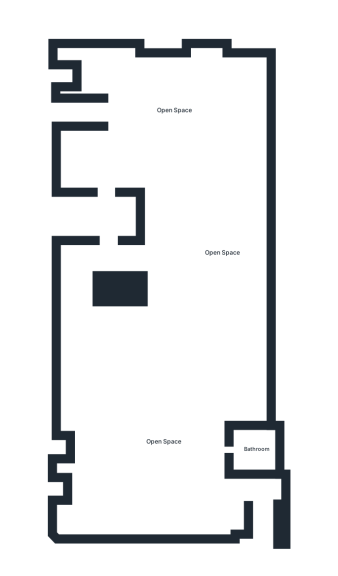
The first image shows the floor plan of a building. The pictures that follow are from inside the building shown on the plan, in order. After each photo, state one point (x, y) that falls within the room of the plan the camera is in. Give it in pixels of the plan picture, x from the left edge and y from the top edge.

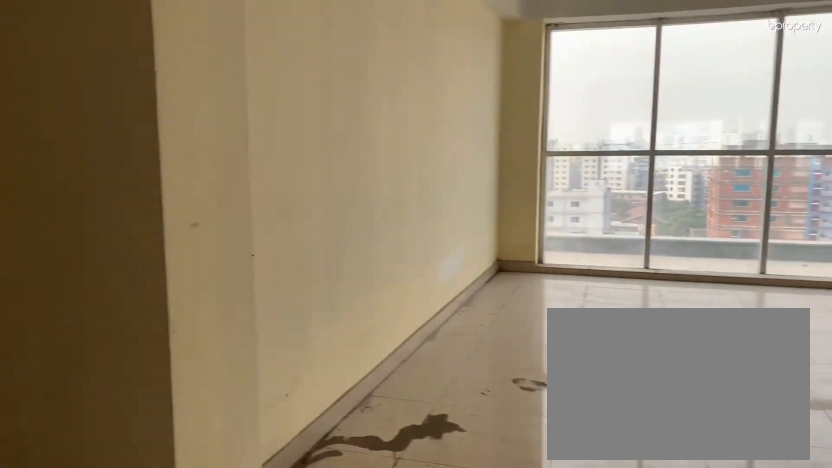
(175, 110)
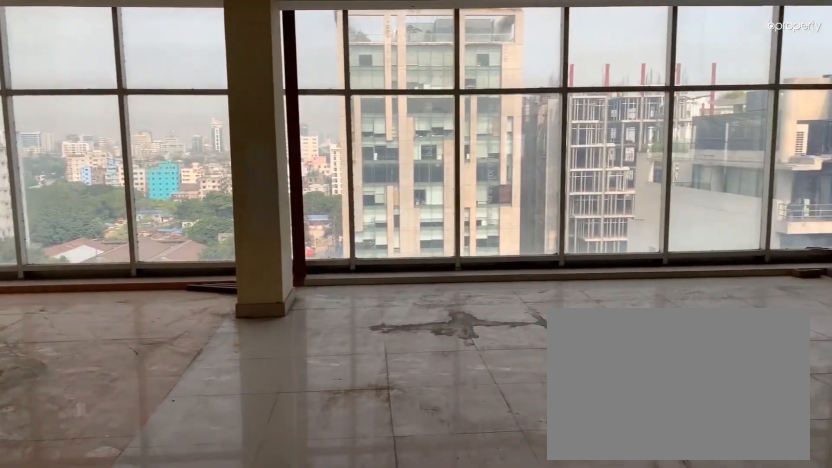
(175, 110)
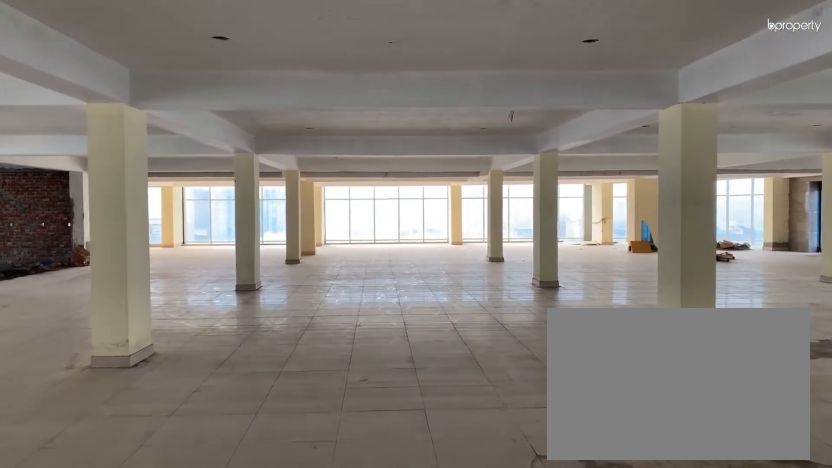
(221, 253)
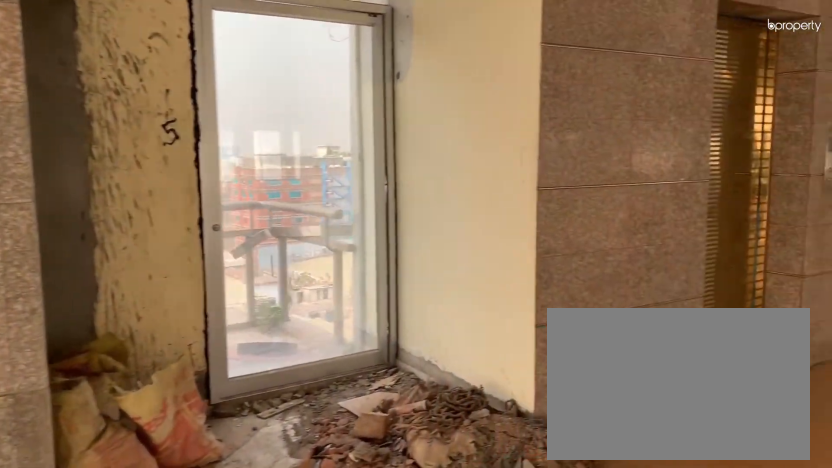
(162, 442)
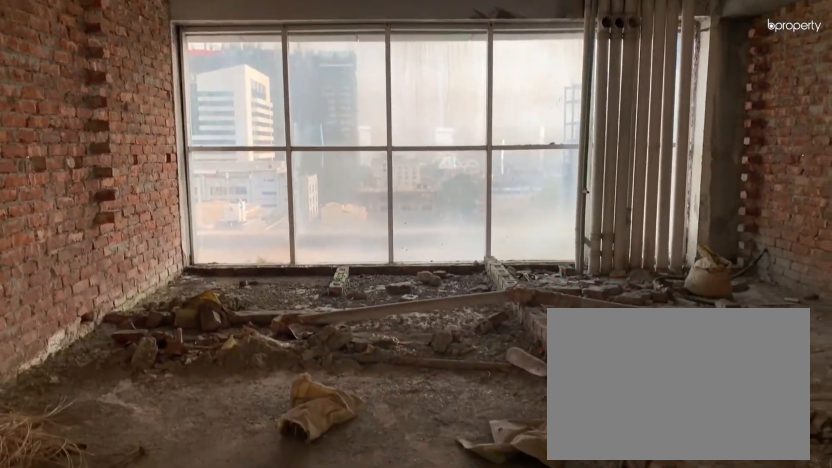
(256, 448)
